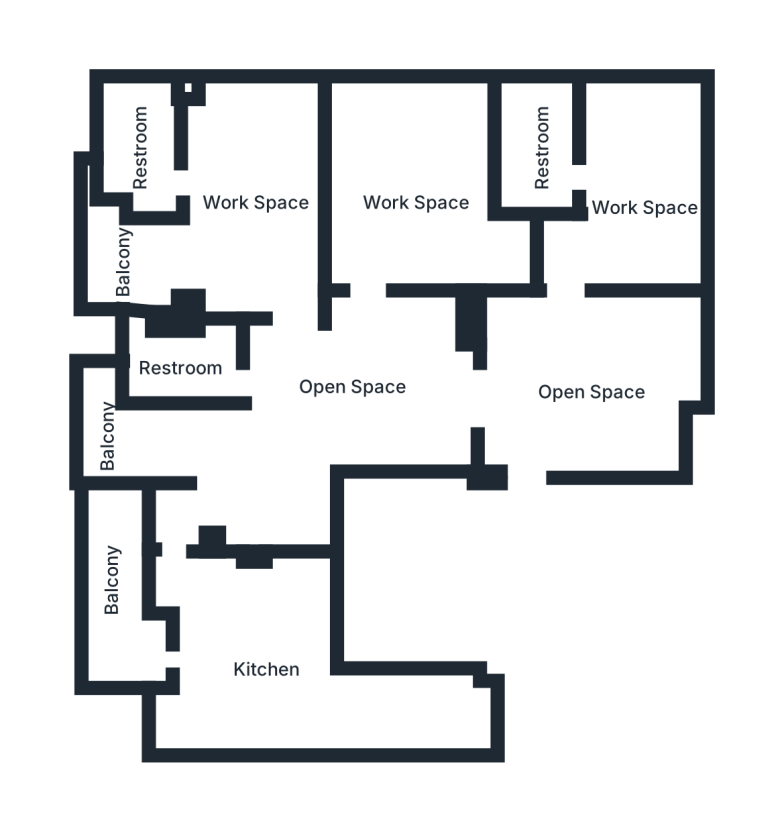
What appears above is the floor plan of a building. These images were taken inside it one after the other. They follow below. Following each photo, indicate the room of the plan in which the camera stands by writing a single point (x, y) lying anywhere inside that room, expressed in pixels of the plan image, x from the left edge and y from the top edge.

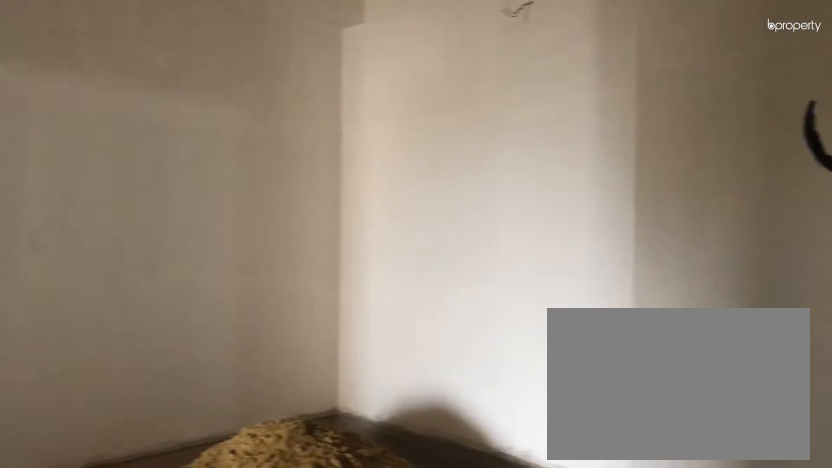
(589, 393)
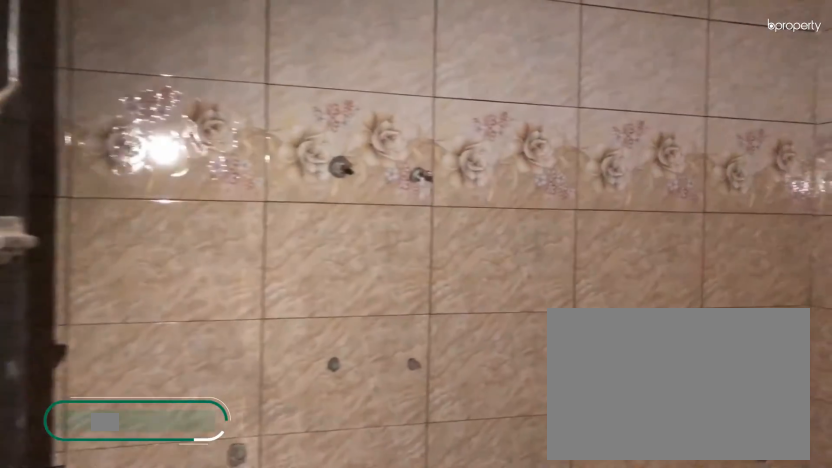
(542, 162)
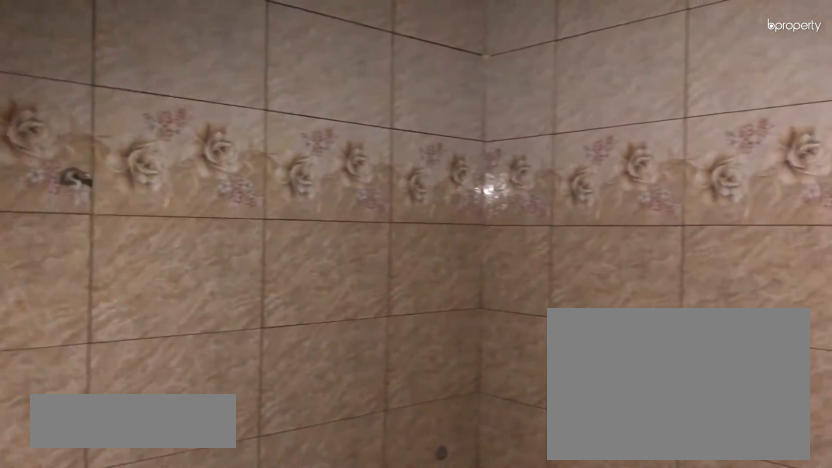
(542, 162)
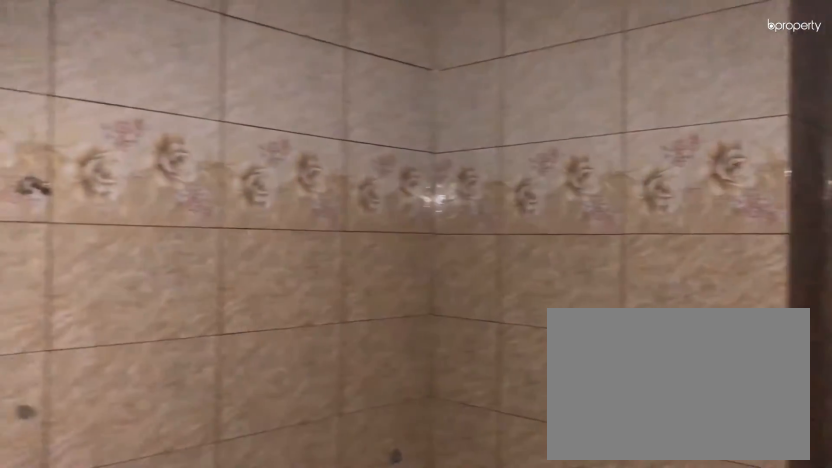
(542, 162)
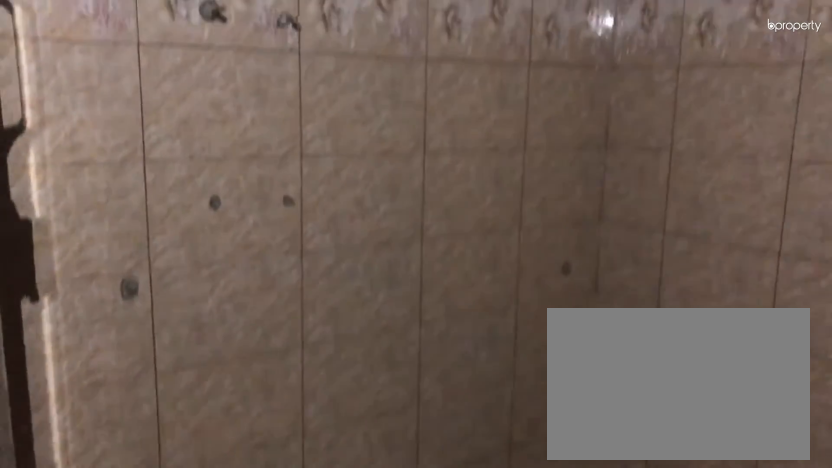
(542, 162)
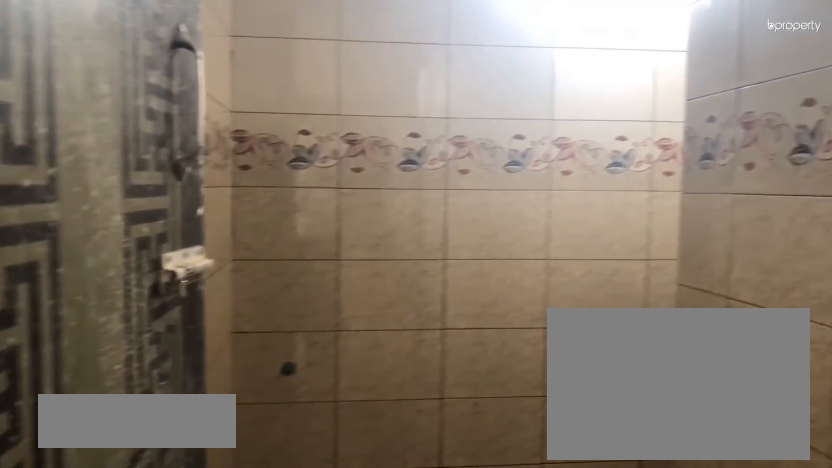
(179, 372)
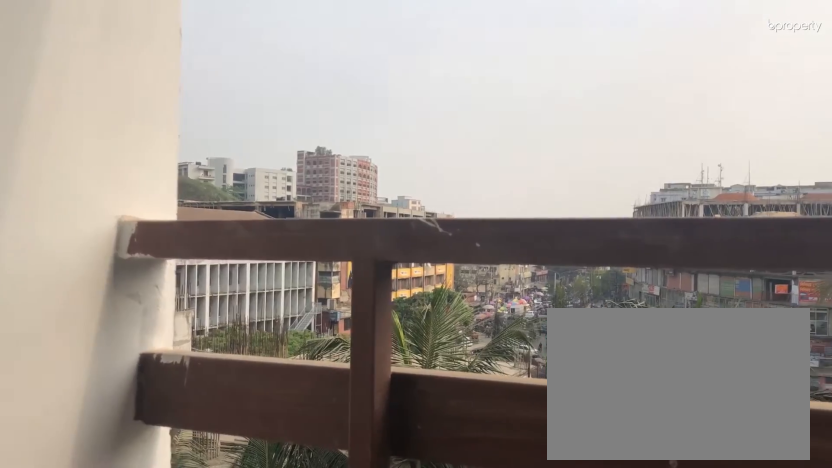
(129, 438)
